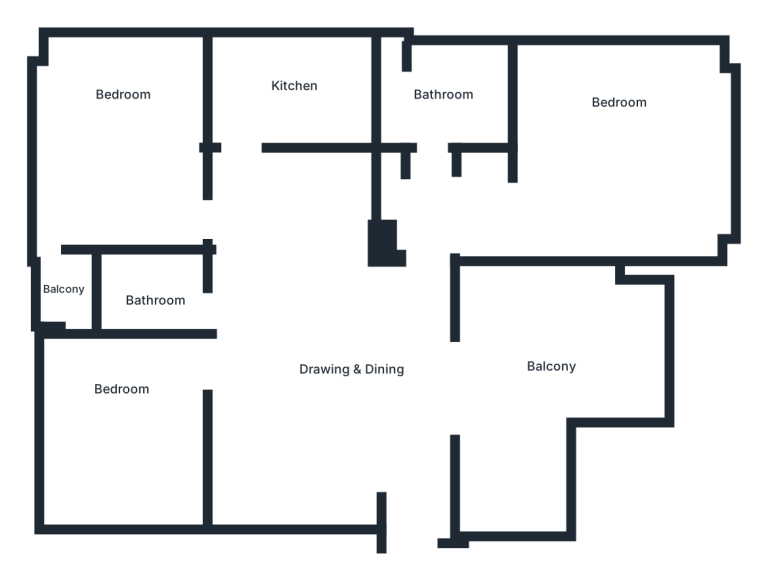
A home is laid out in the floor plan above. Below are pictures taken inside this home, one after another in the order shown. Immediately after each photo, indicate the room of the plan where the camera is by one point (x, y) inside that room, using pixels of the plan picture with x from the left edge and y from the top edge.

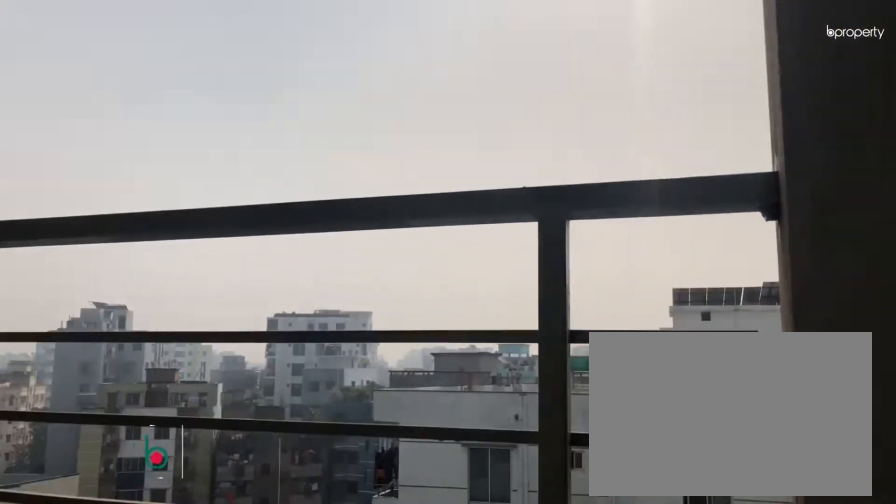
(66, 294)
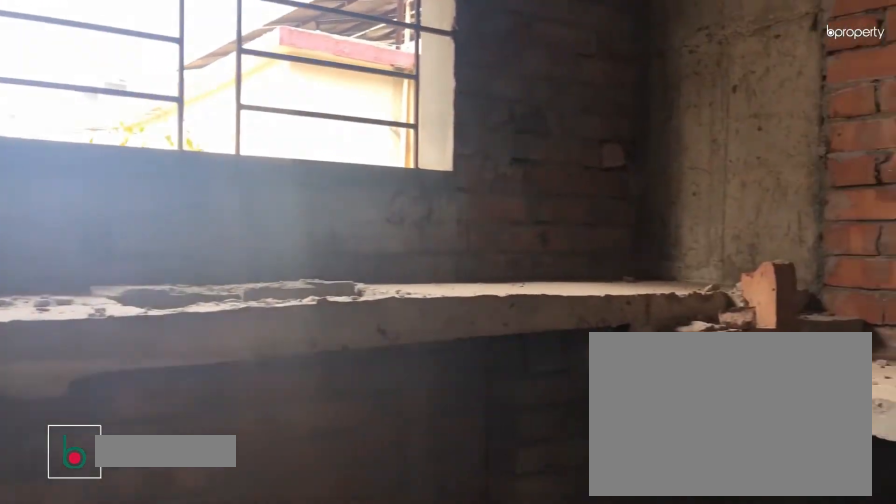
(291, 93)
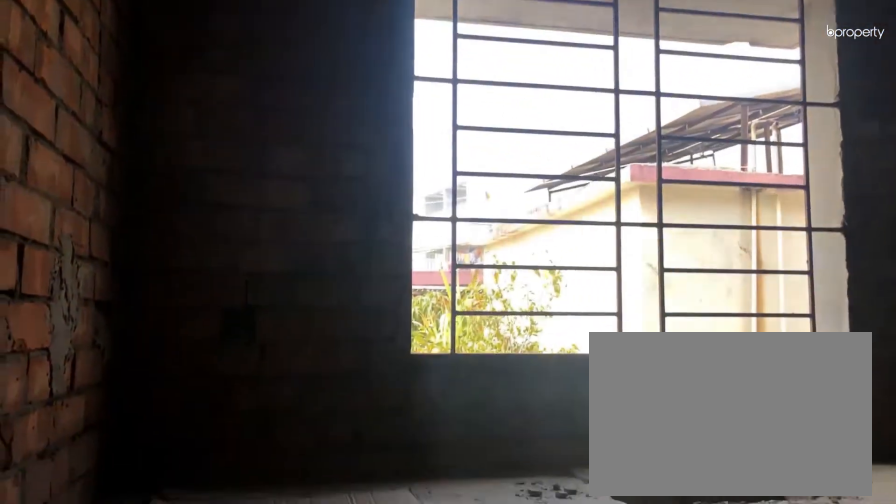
(291, 93)
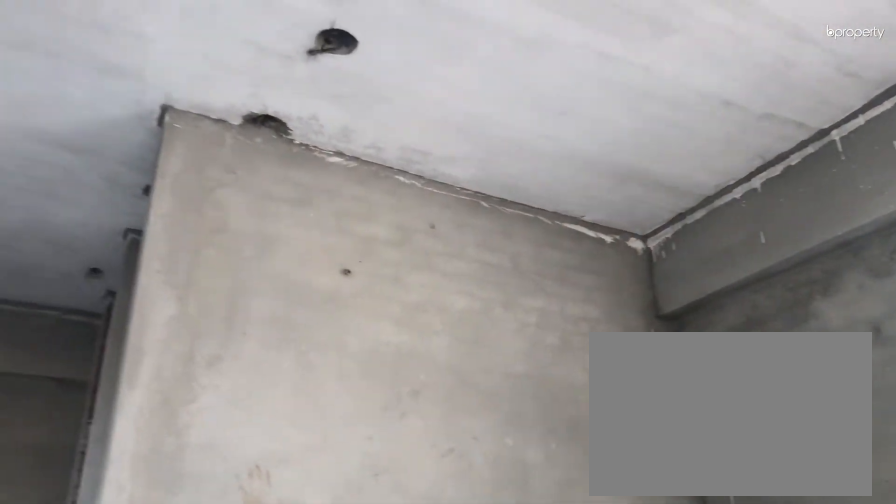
(621, 144)
